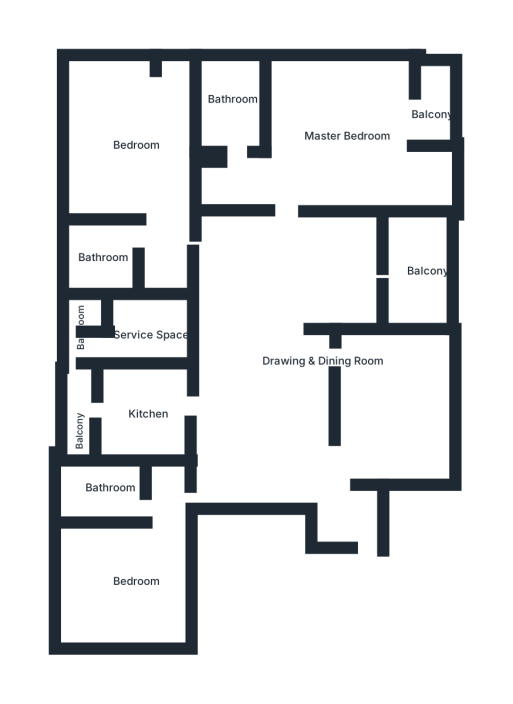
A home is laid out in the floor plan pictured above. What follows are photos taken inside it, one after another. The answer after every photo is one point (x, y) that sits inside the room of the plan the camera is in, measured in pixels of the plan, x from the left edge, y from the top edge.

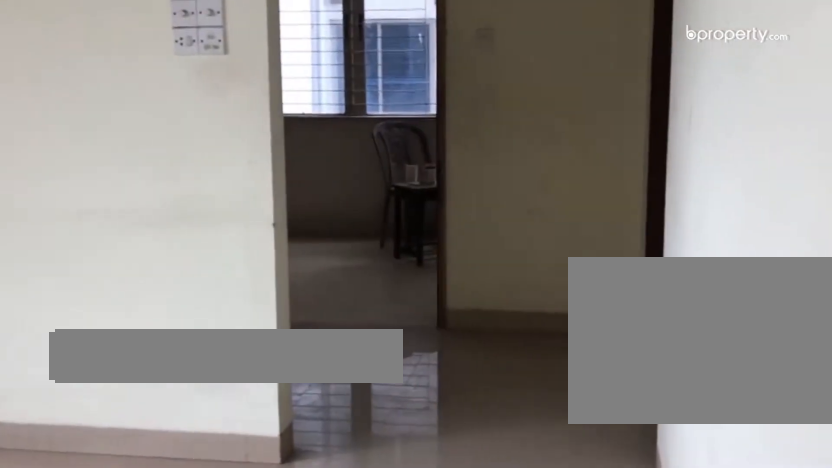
(373, 419)
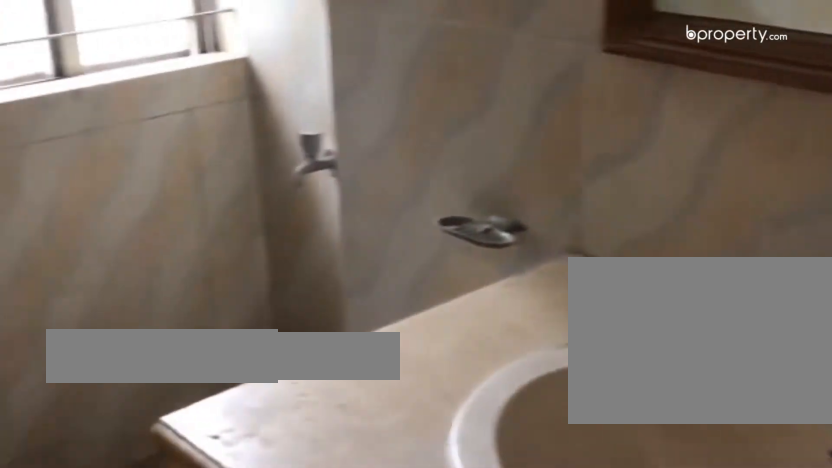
(133, 490)
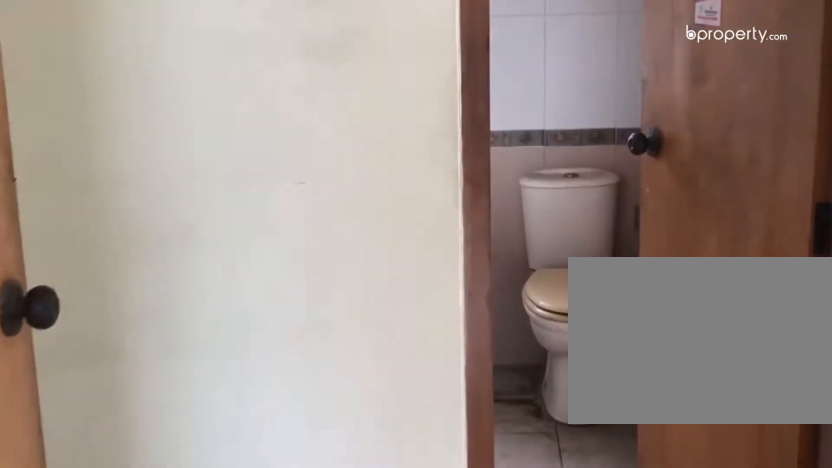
(131, 147)
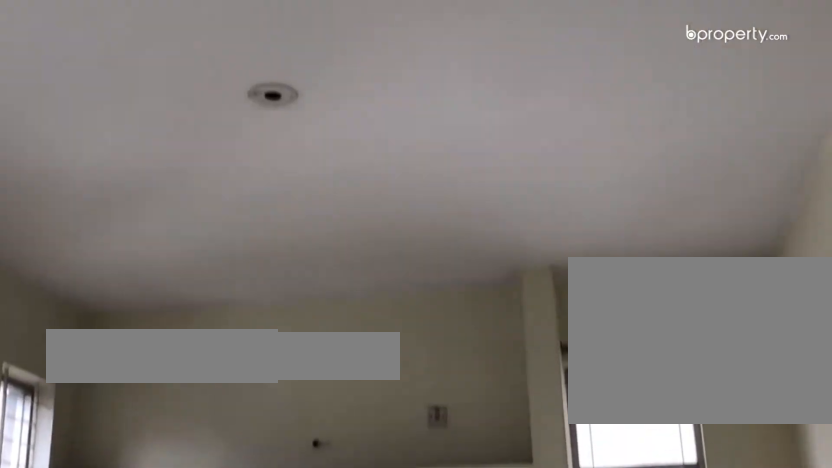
(131, 147)
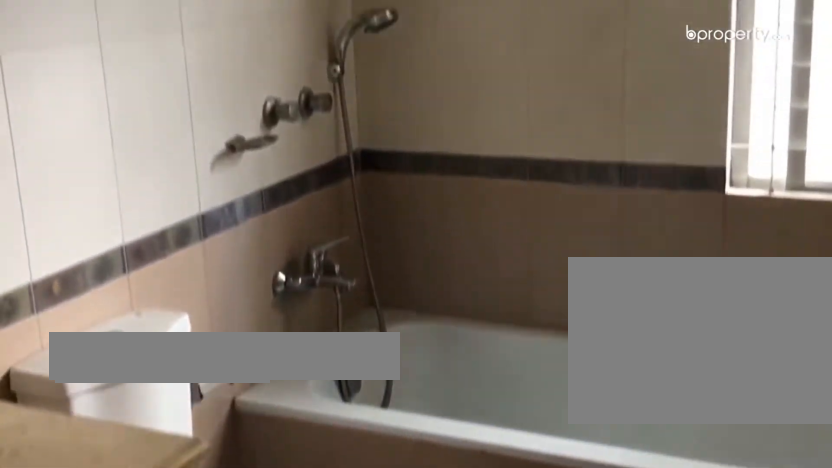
(236, 109)
